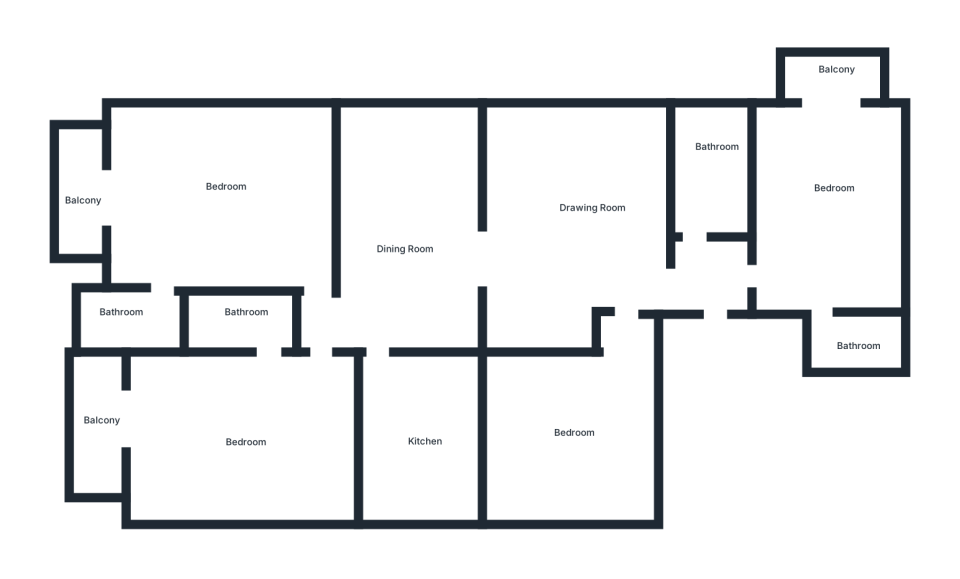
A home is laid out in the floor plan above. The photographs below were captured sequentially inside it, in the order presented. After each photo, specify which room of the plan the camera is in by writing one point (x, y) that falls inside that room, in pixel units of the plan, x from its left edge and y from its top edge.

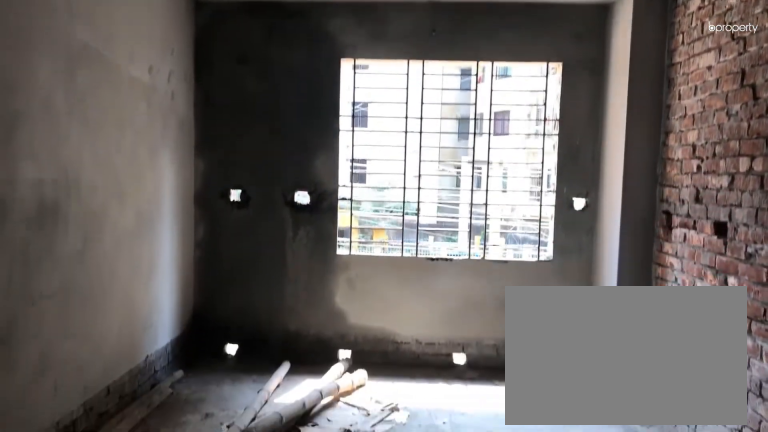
(419, 242)
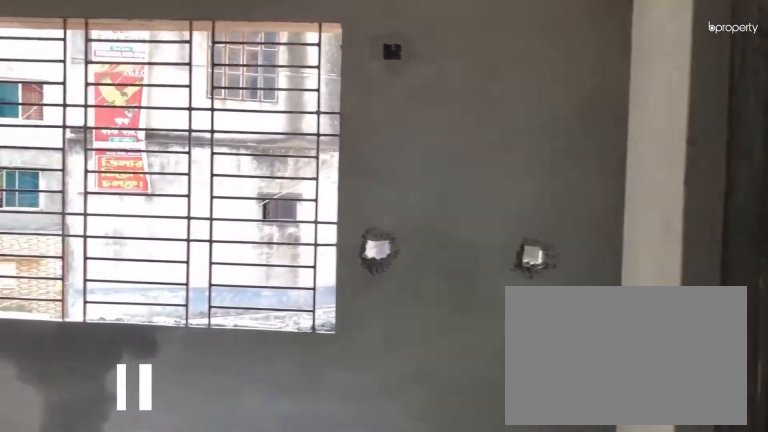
(835, 222)
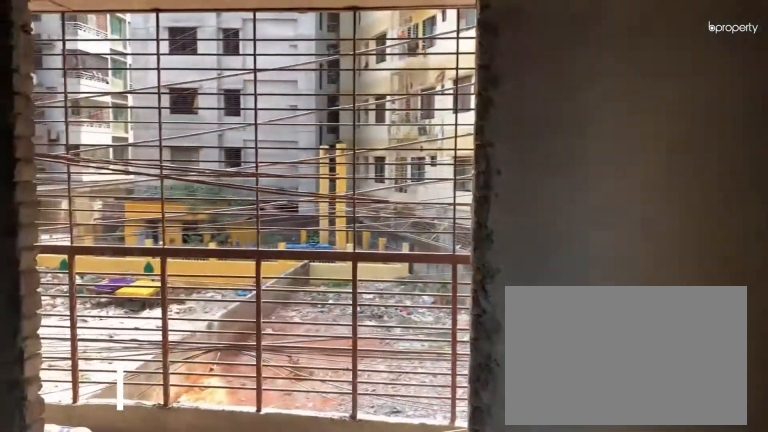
(835, 222)
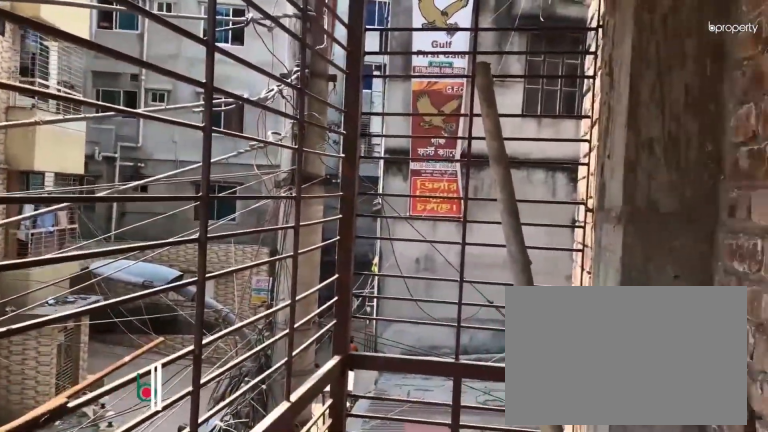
(835, 83)
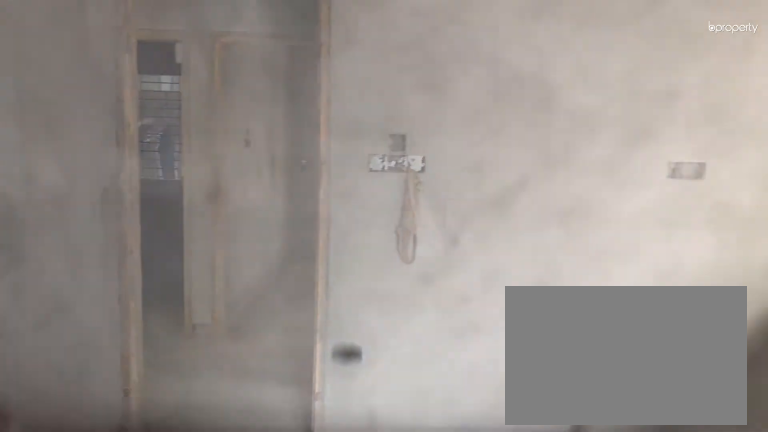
(213, 207)
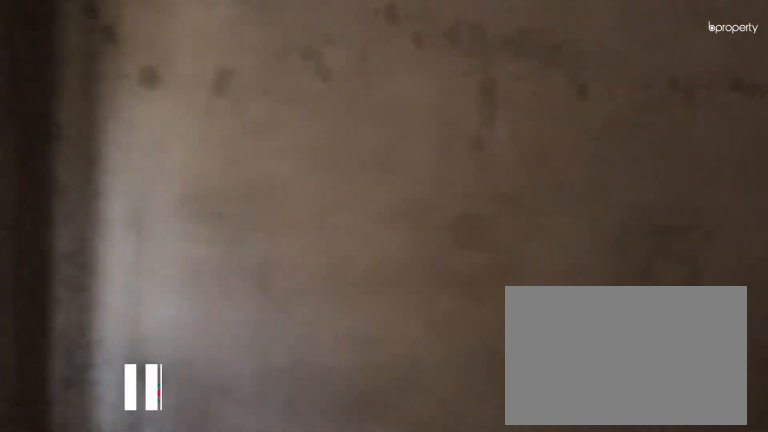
(589, 423)
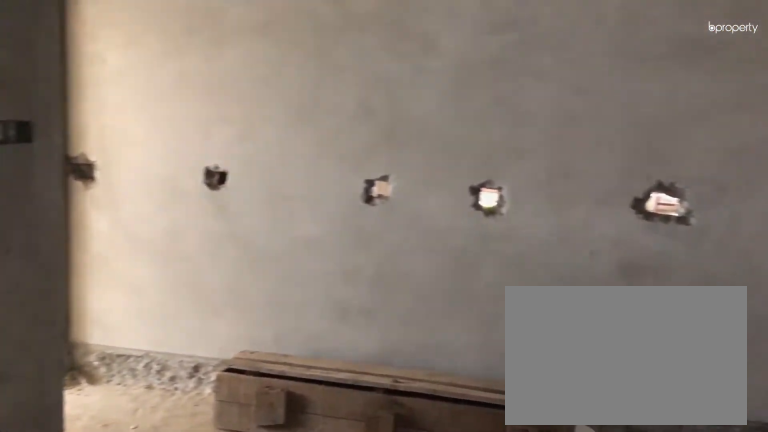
(589, 424)
